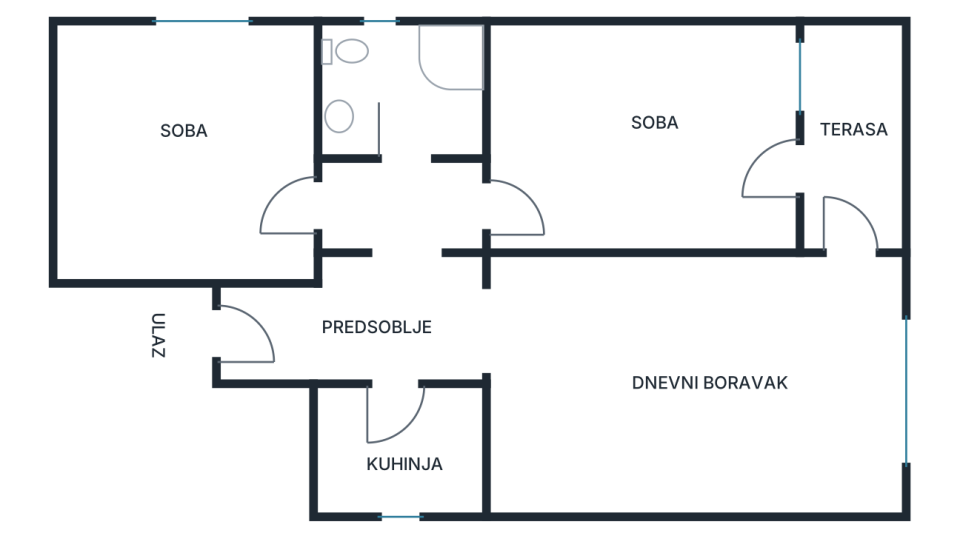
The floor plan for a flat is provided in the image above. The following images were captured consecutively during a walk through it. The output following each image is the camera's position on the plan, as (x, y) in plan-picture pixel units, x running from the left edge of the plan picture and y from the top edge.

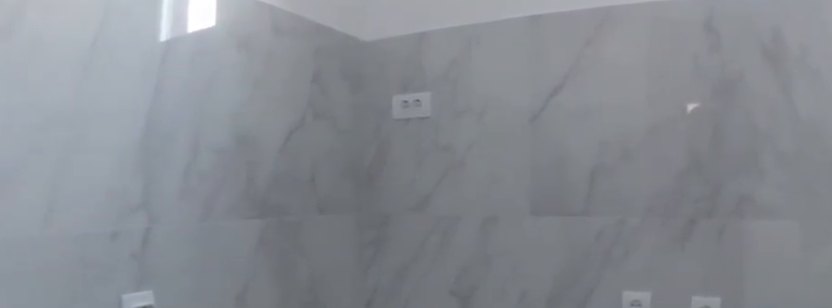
(395, 397)
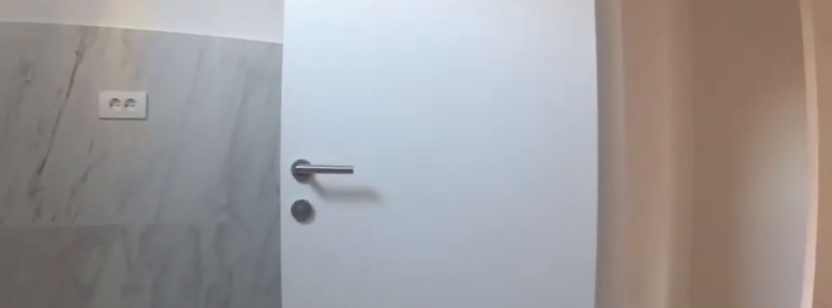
(424, 447)
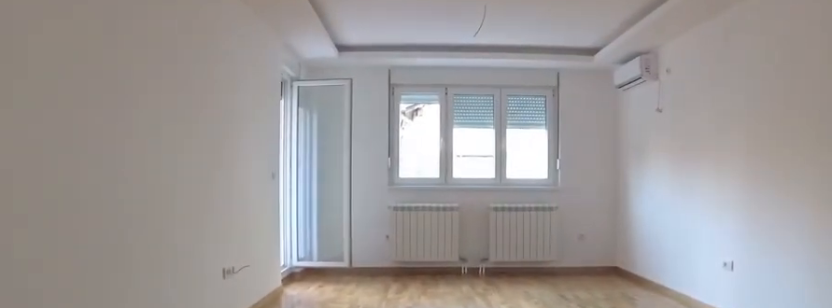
(435, 331)
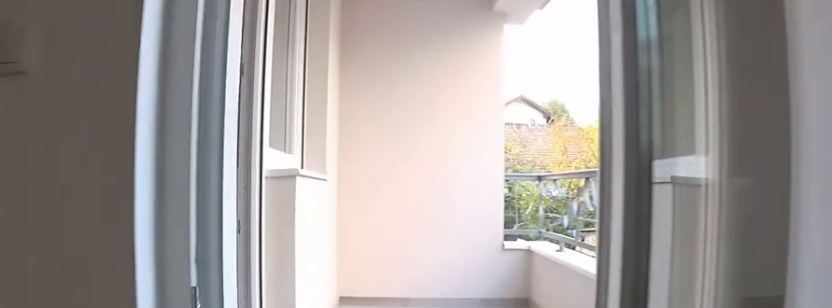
(828, 310)
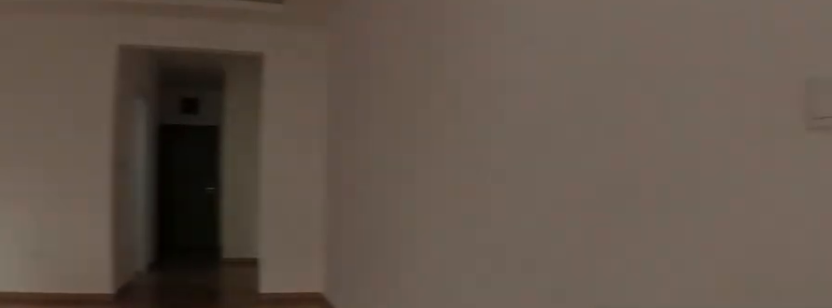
(833, 344)
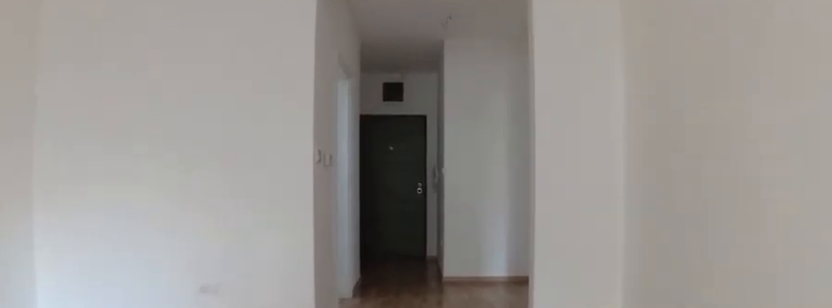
(697, 339)
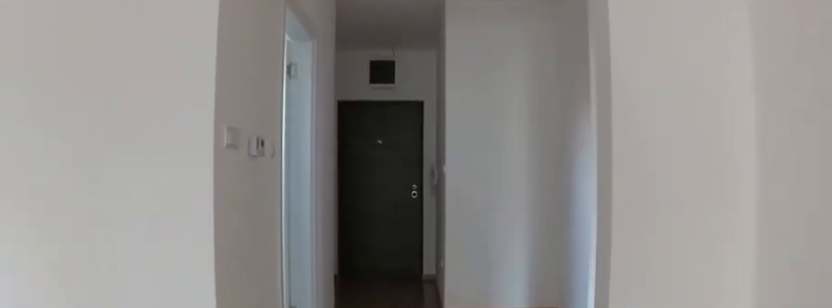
(615, 332)
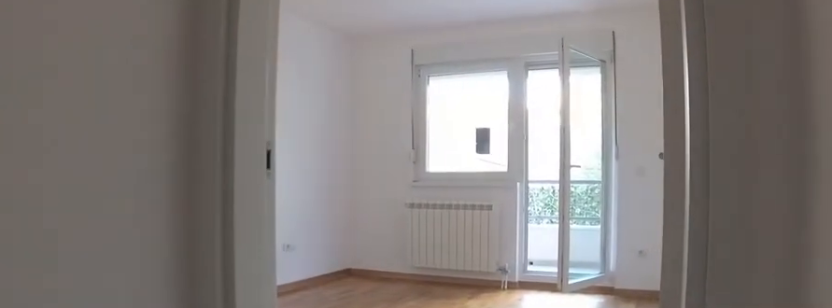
(425, 212)
